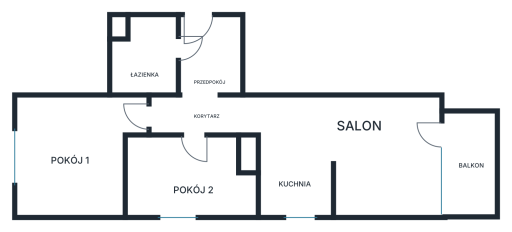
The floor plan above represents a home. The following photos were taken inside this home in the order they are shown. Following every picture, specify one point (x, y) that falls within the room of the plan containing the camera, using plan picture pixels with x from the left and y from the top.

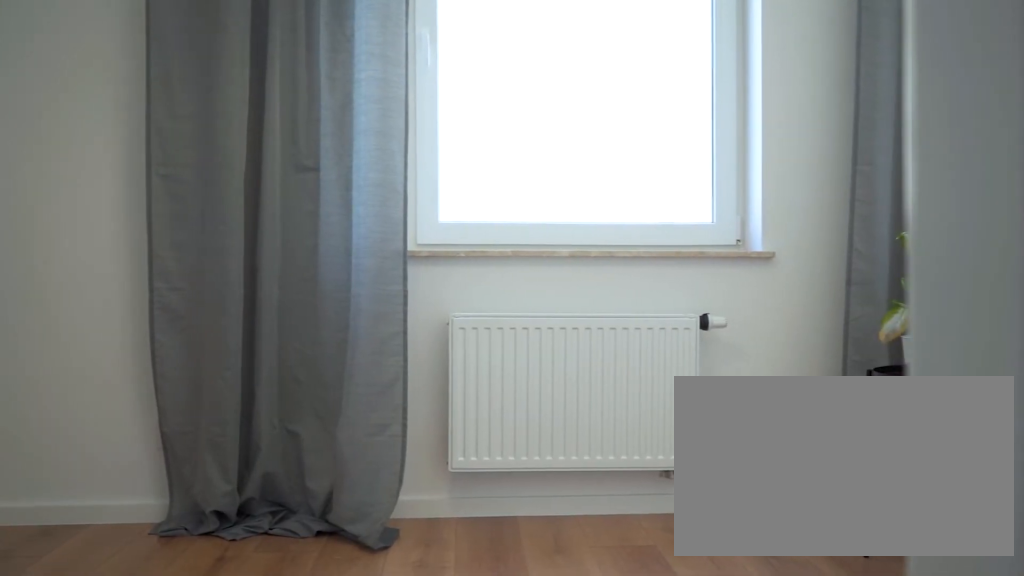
(210, 184)
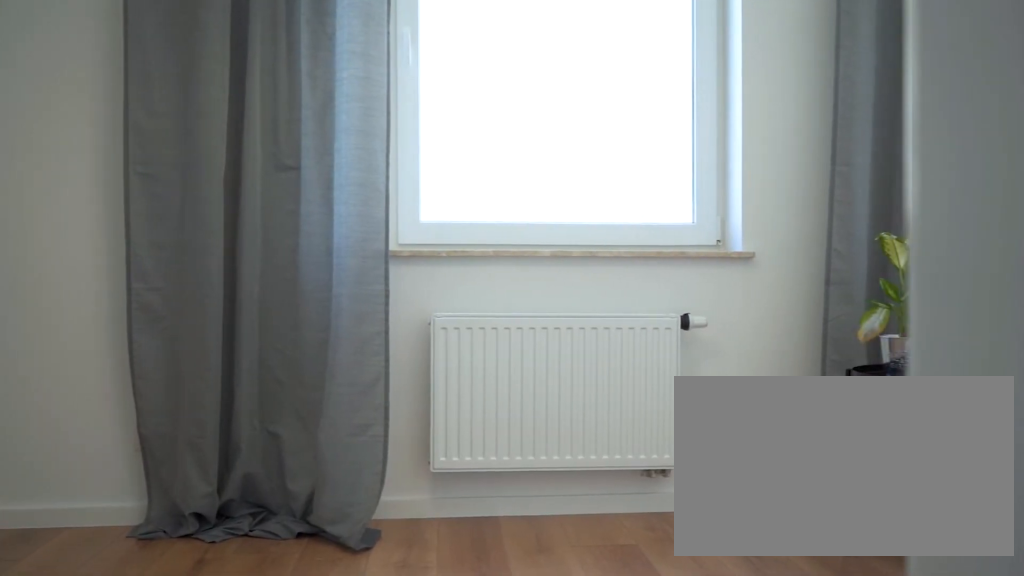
(210, 184)
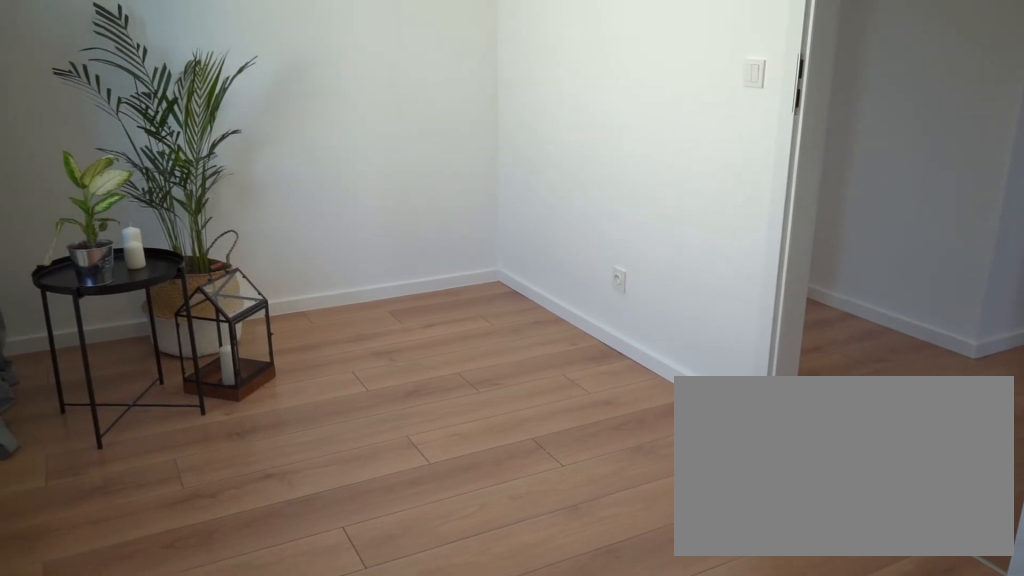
(190, 177)
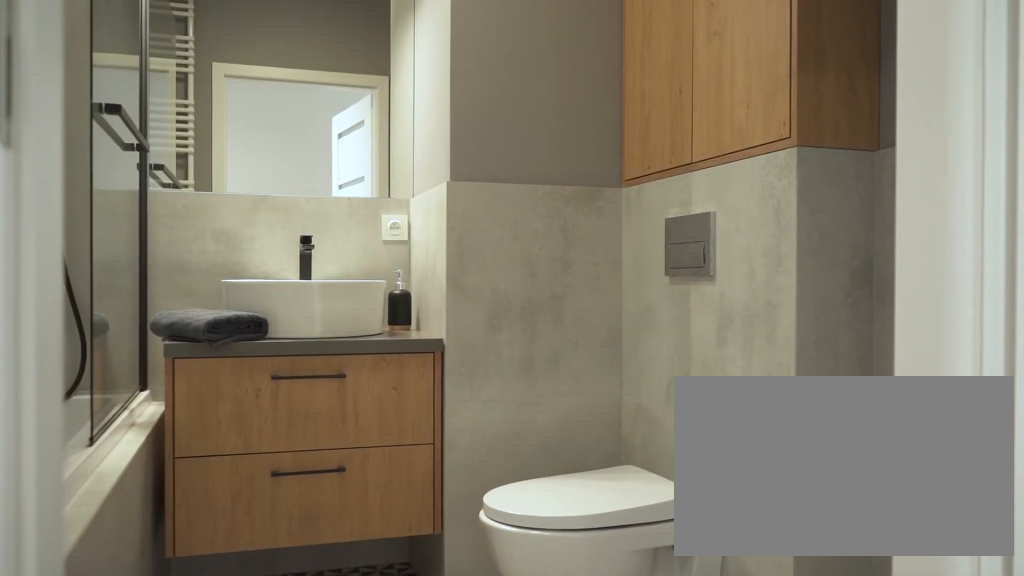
(169, 55)
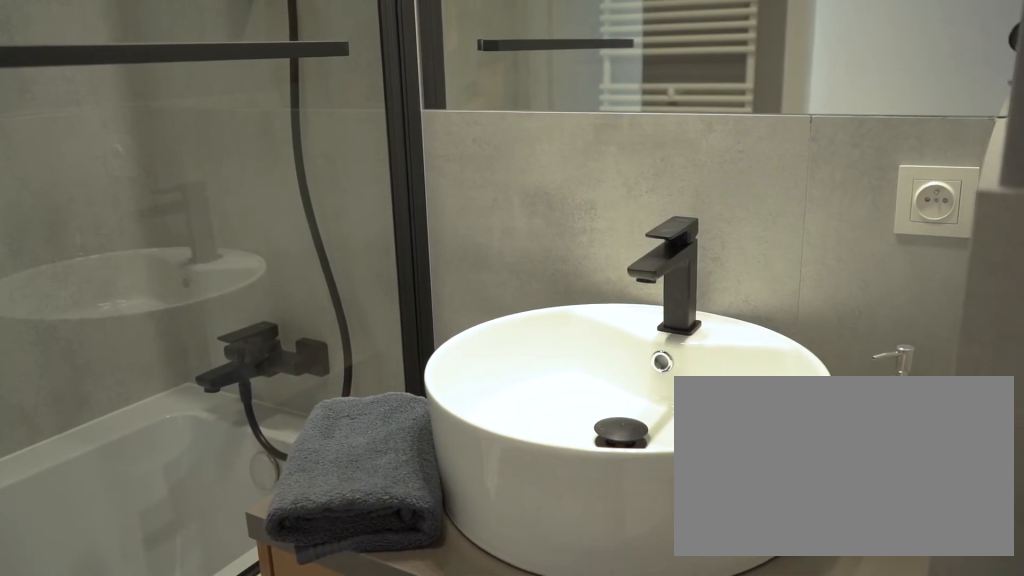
(146, 61)
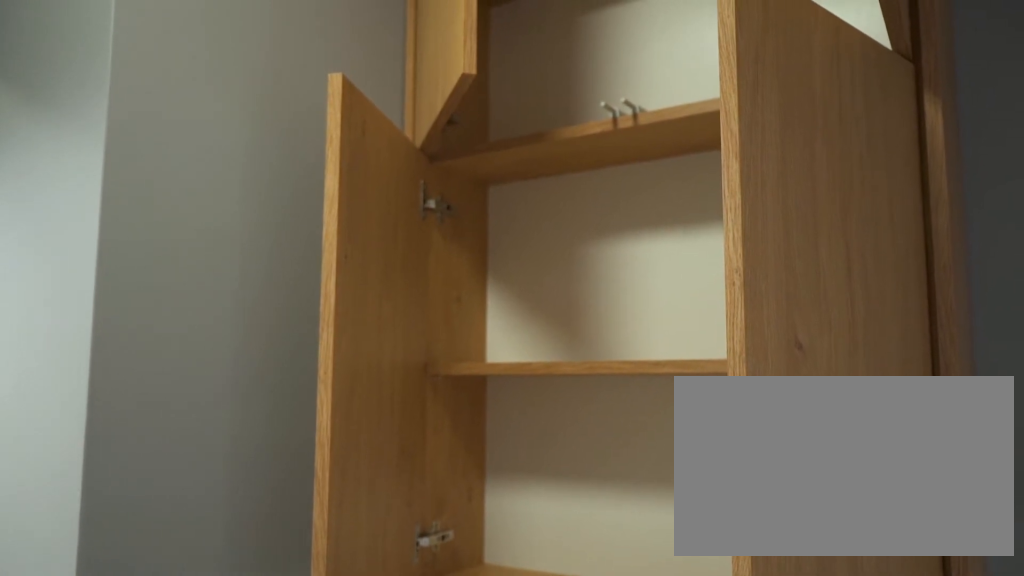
(144, 56)
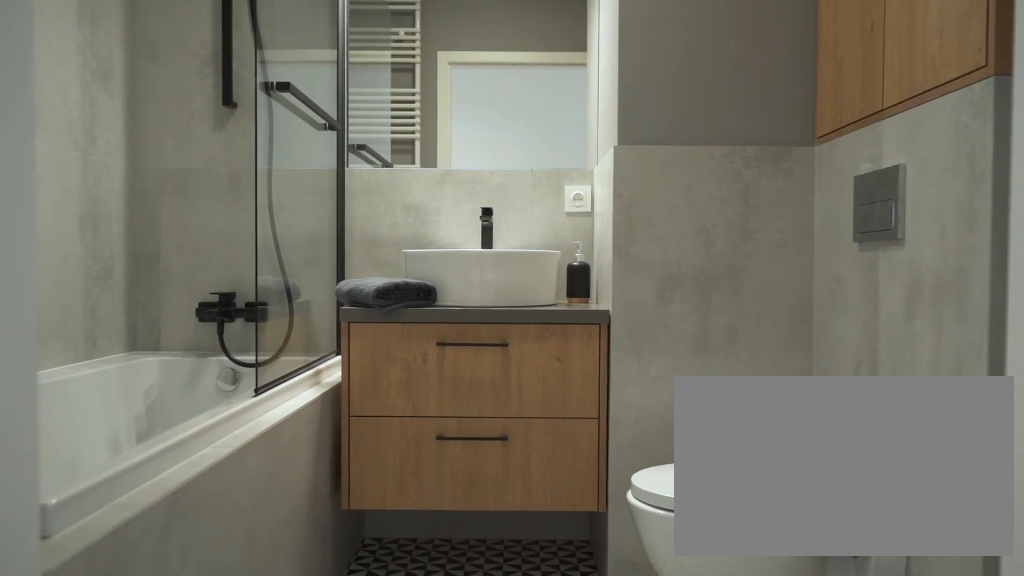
(144, 56)
